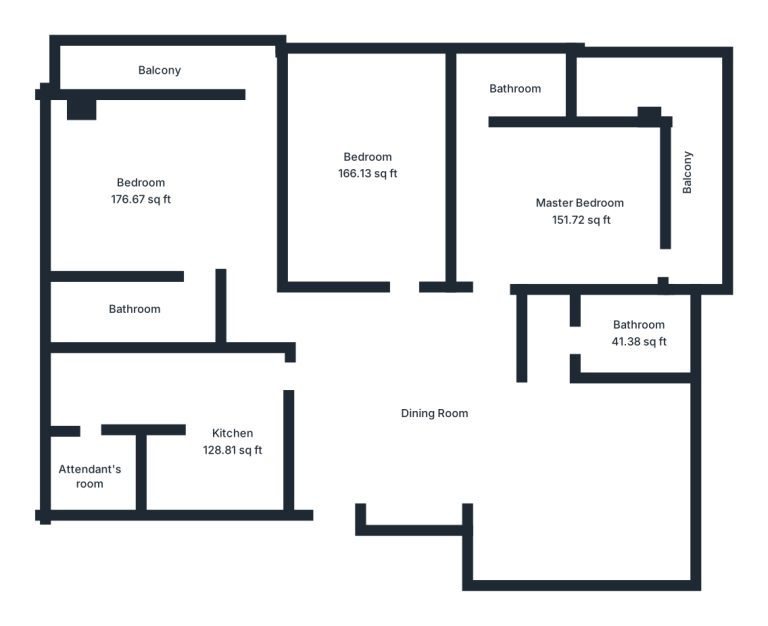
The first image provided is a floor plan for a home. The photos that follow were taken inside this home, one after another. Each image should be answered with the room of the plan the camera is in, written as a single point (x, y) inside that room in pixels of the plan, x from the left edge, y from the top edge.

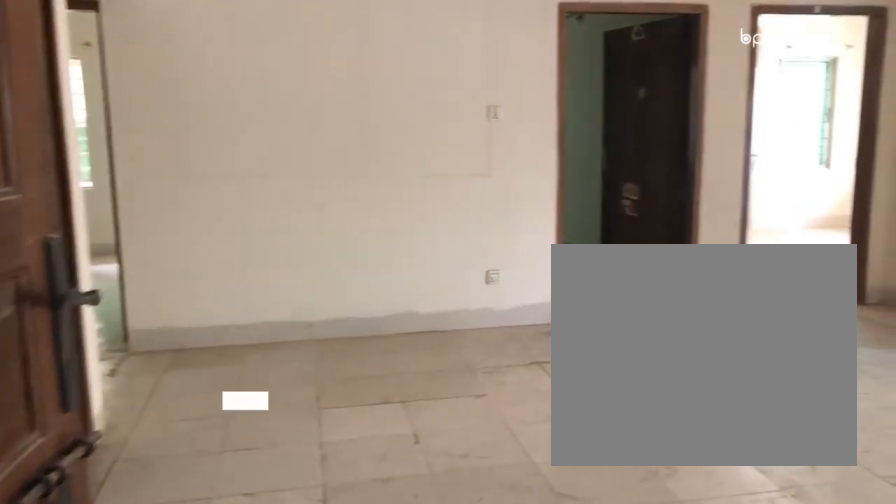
(426, 412)
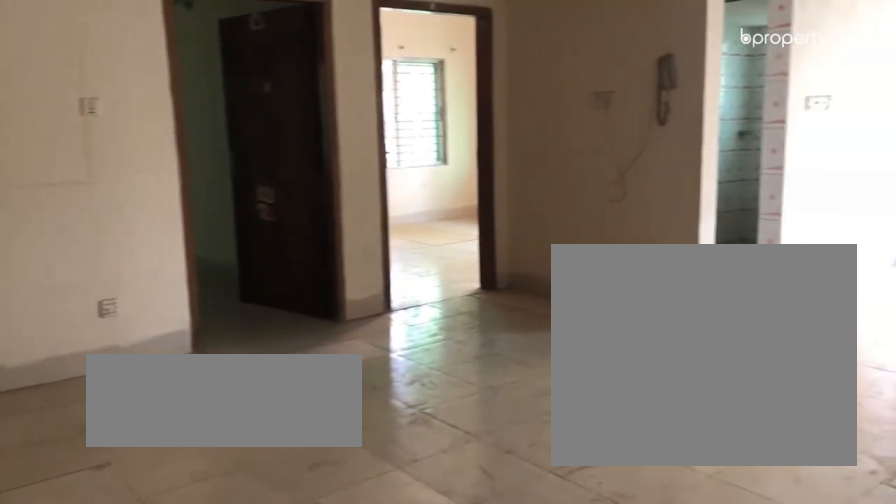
(426, 412)
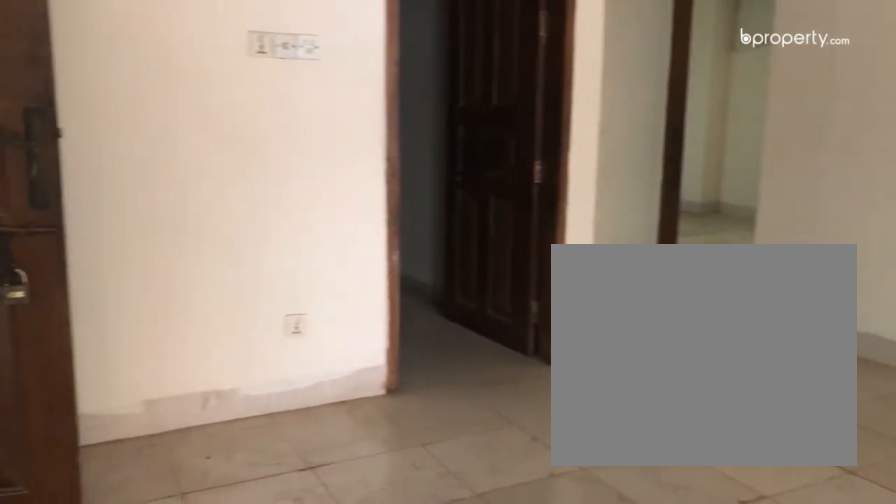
(426, 412)
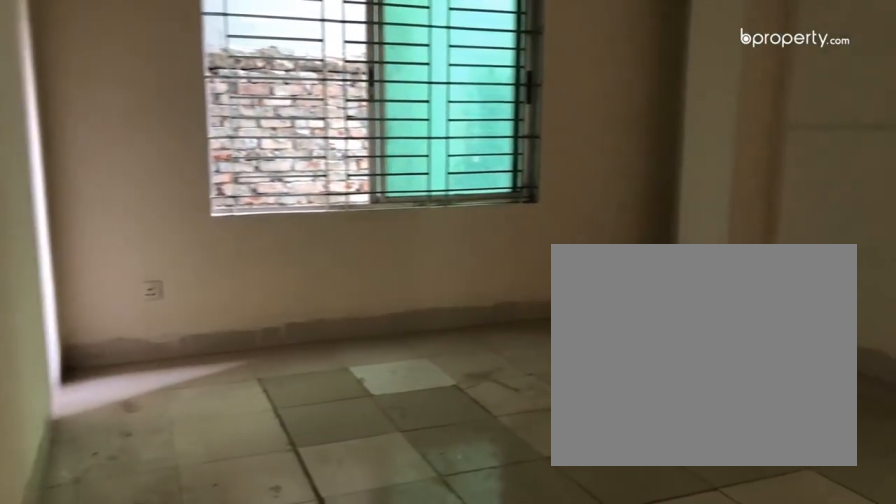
(139, 197)
